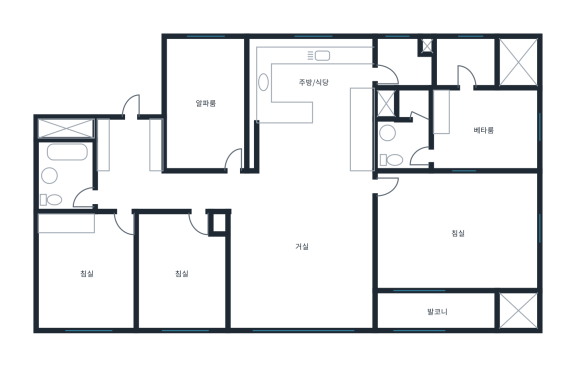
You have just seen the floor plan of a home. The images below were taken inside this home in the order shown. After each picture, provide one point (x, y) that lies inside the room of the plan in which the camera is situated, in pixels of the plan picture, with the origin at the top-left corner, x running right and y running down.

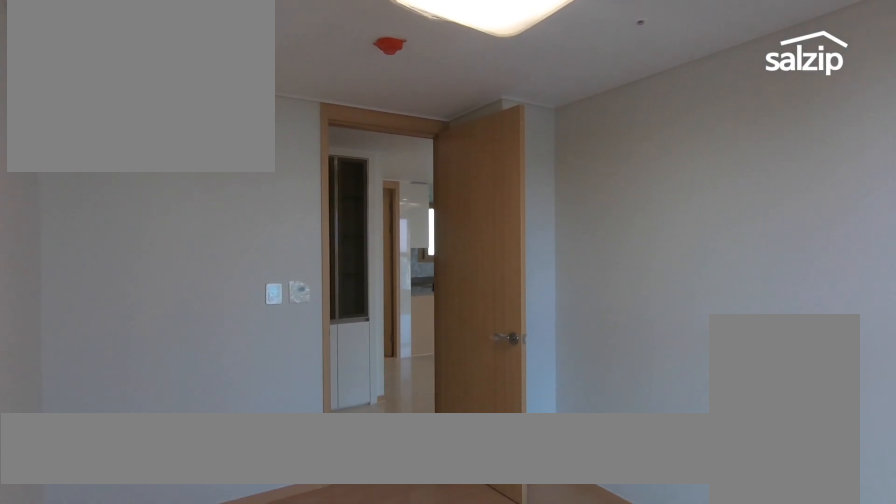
(181, 270)
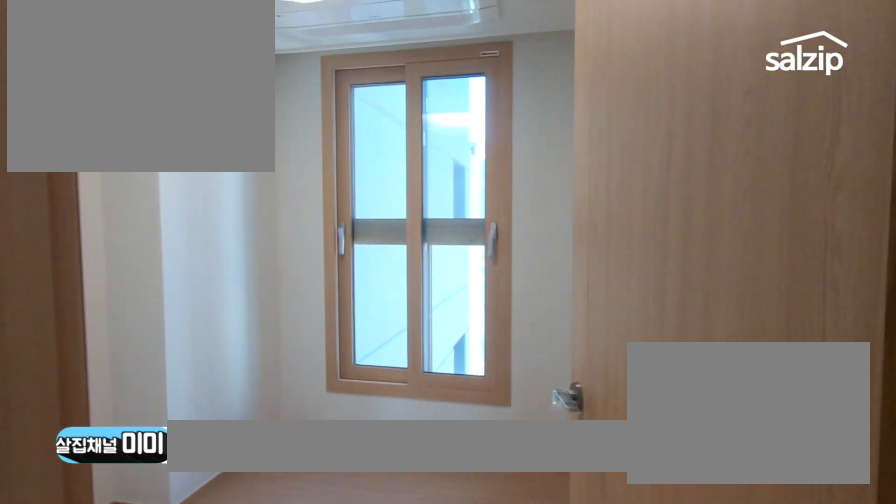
(206, 105)
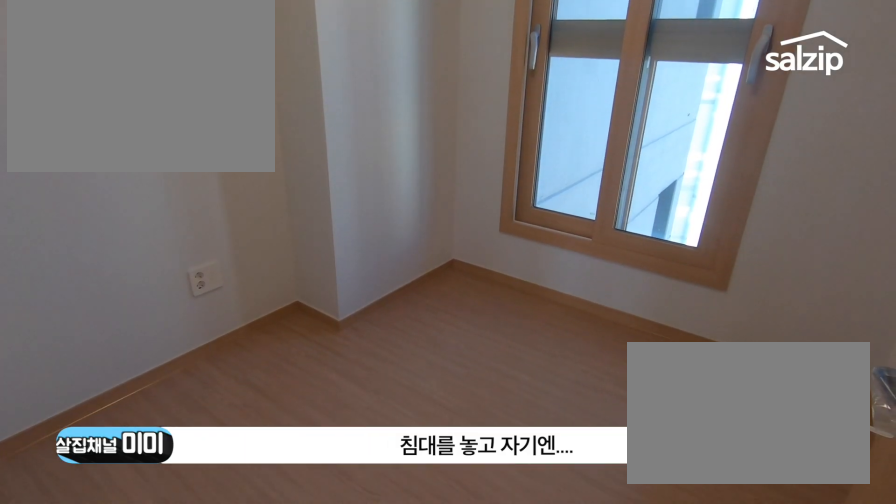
(206, 105)
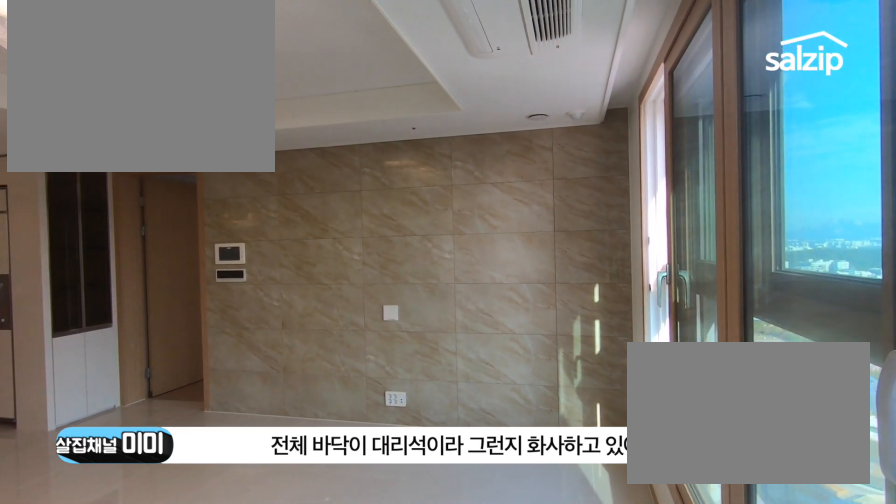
(303, 257)
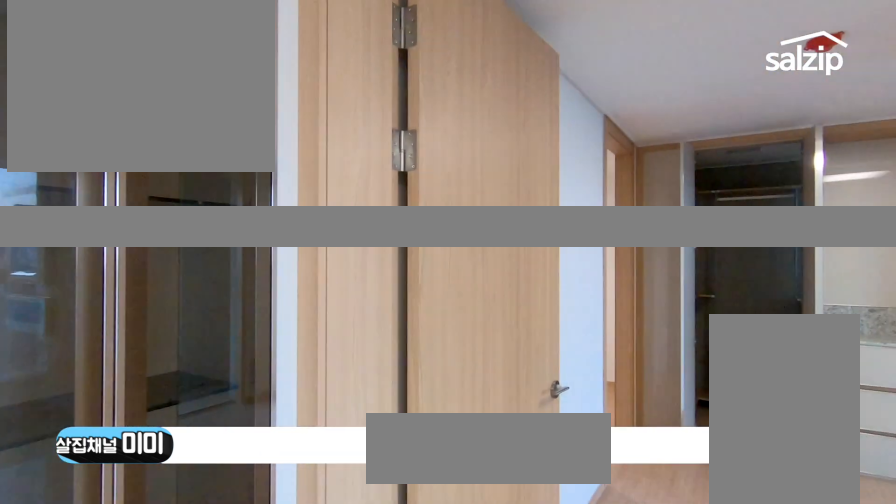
(456, 233)
